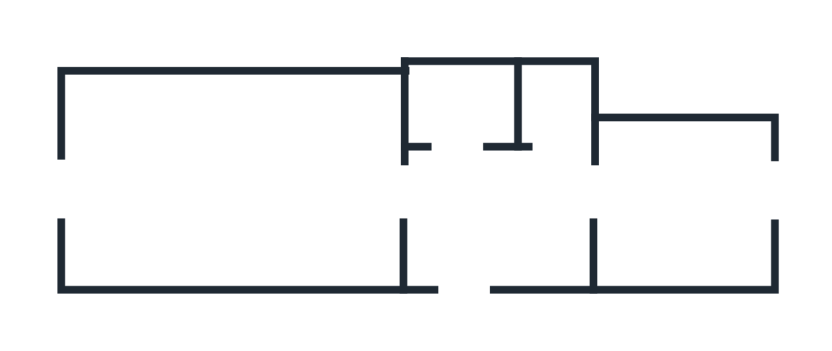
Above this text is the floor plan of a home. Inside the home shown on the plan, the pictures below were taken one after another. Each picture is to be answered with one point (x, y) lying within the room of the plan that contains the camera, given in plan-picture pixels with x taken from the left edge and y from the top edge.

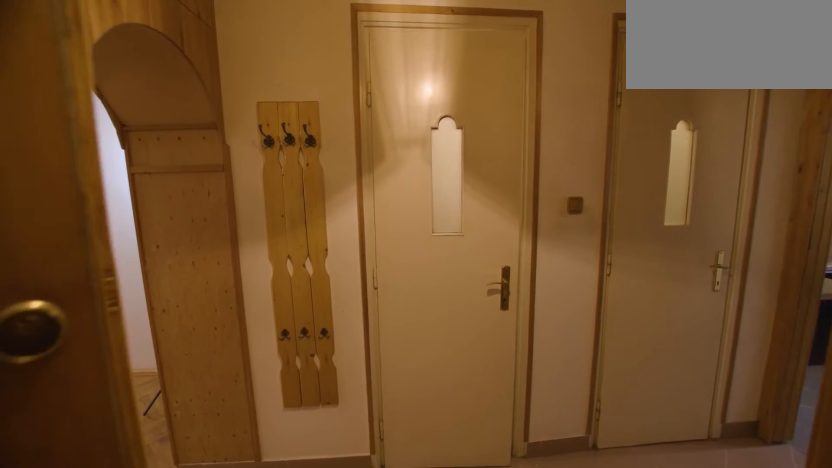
(464, 225)
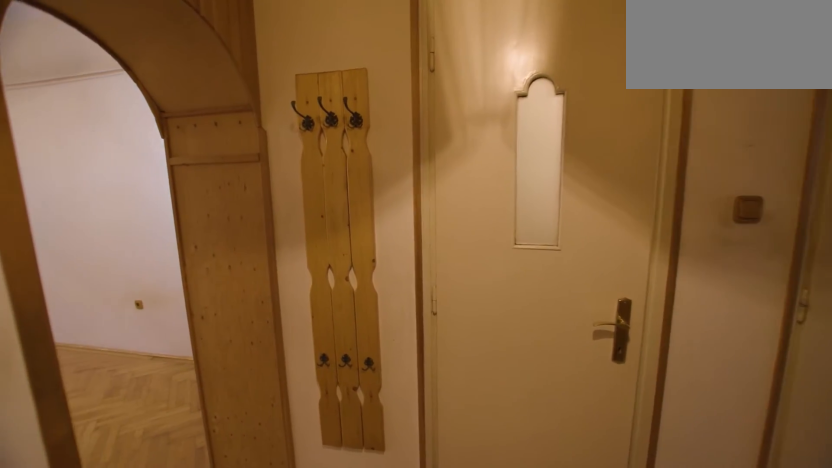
(464, 225)
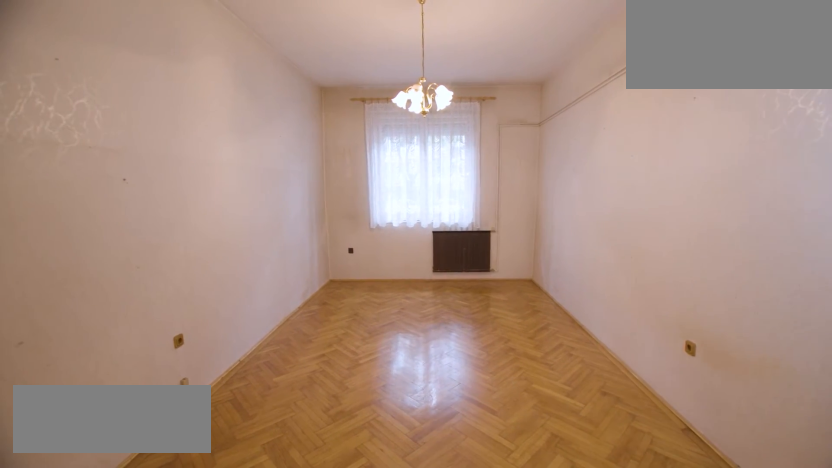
(239, 188)
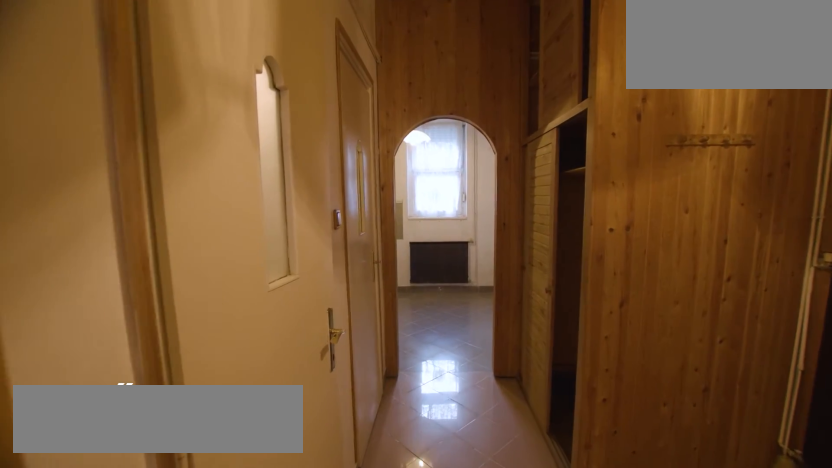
(503, 215)
